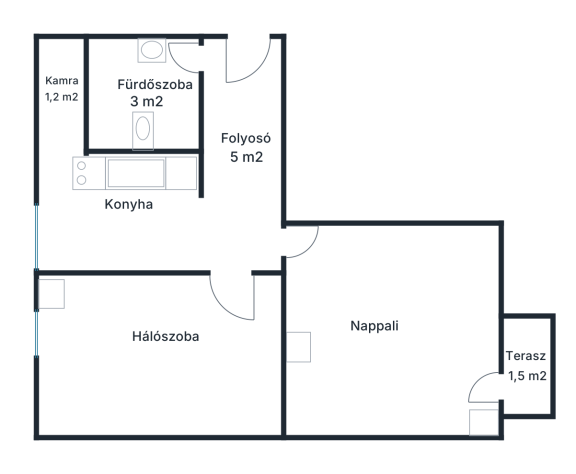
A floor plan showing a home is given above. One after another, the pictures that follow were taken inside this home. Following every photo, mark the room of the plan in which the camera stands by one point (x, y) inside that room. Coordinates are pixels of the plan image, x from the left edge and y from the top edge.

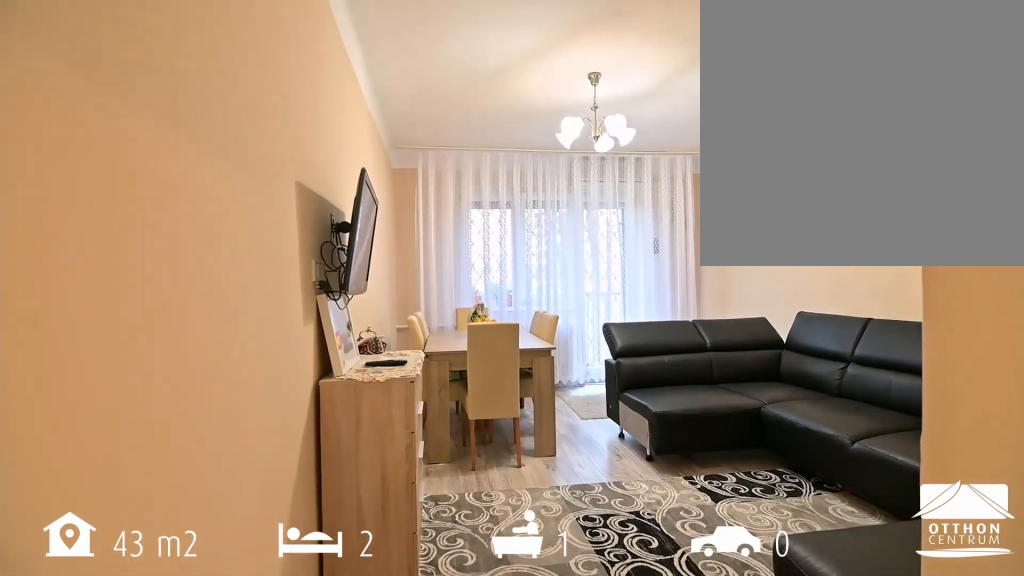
(391, 336)
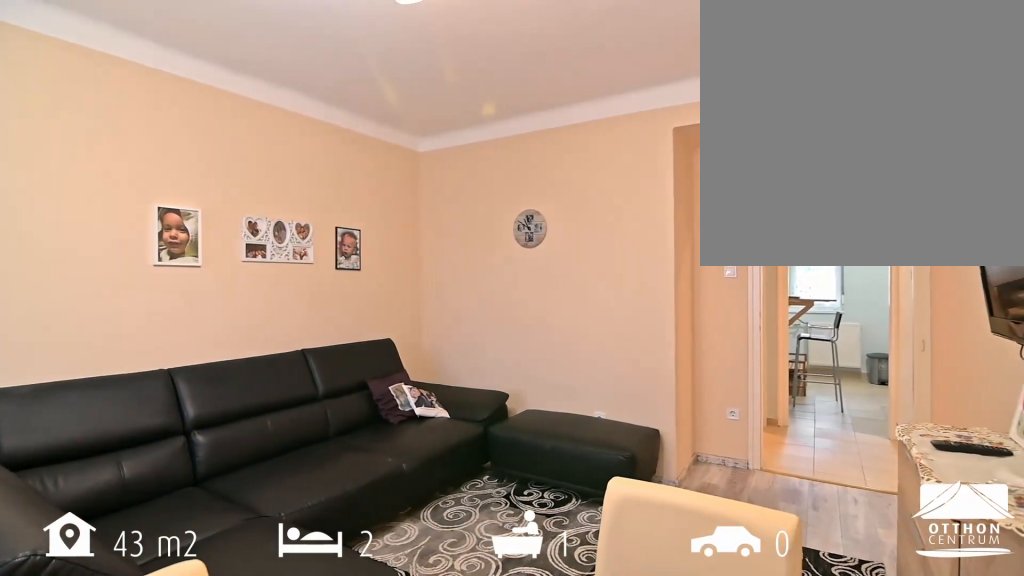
(391, 336)
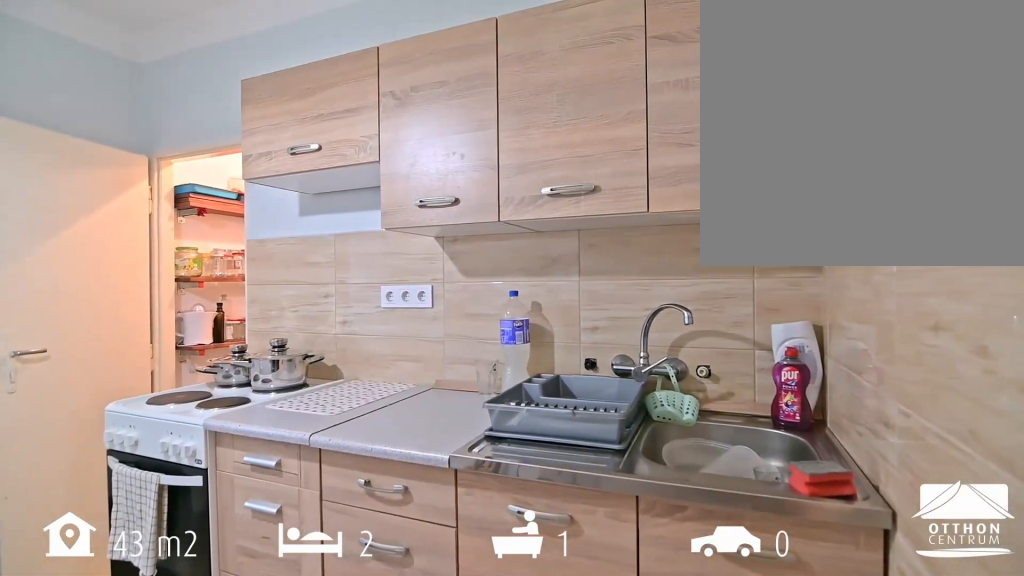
(136, 225)
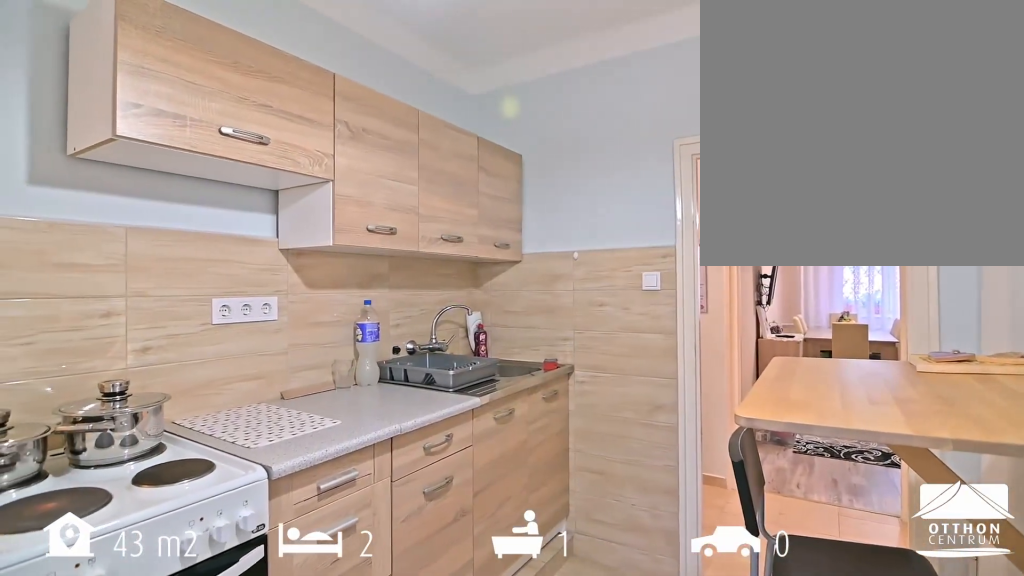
(136, 225)
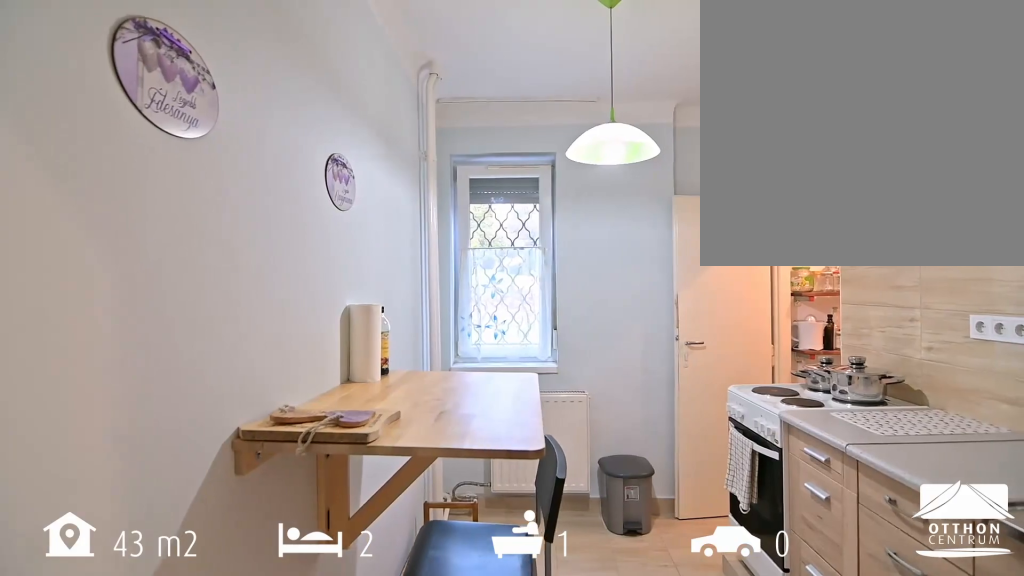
(198, 232)
